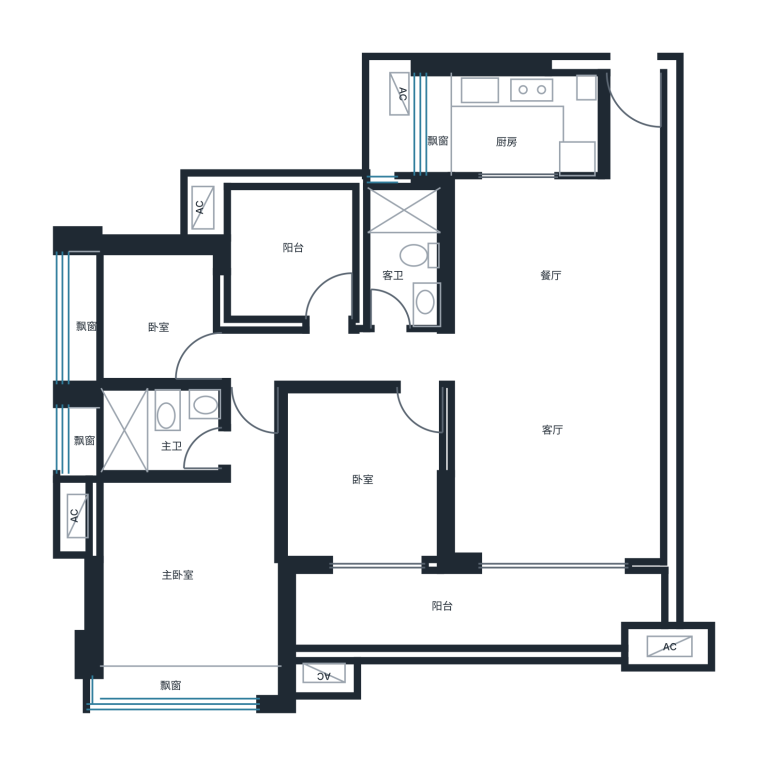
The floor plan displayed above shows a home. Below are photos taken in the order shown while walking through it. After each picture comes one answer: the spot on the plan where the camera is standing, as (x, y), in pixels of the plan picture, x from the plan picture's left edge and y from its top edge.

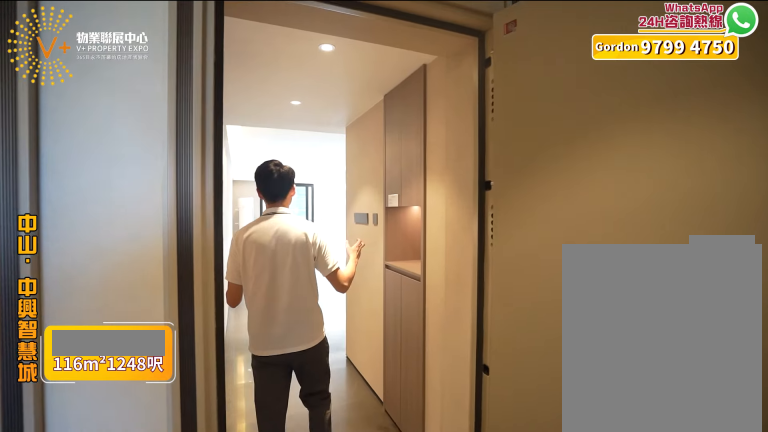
(623, 109)
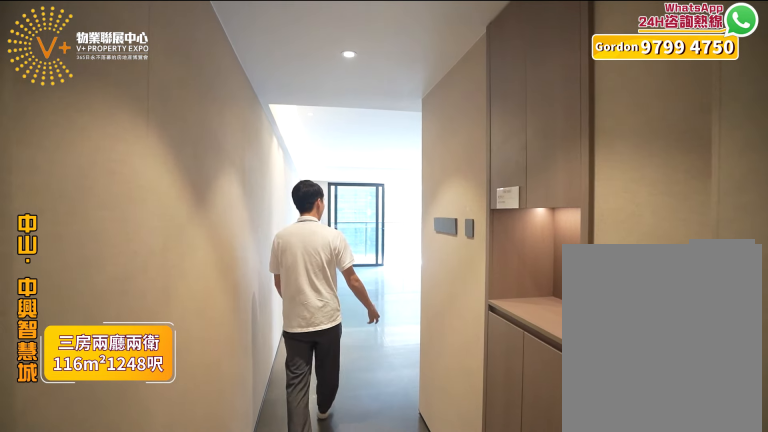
(624, 103)
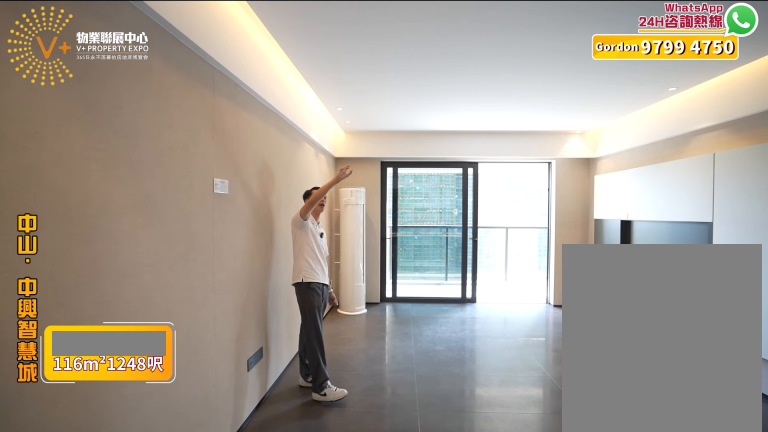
(615, 388)
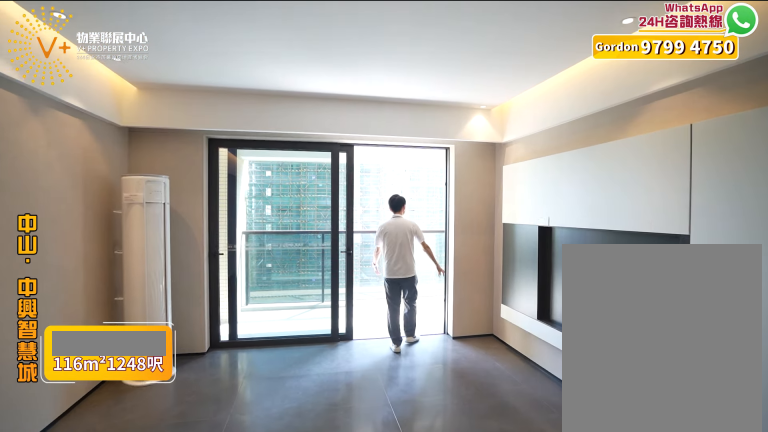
(621, 388)
